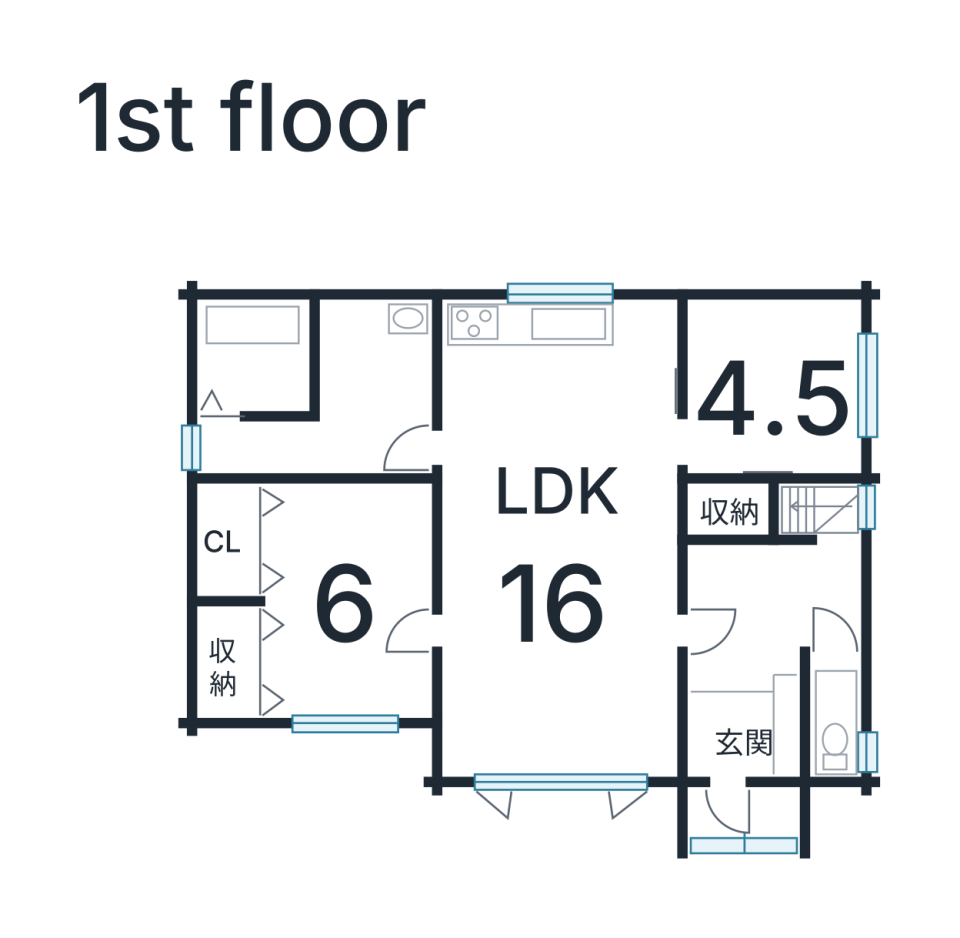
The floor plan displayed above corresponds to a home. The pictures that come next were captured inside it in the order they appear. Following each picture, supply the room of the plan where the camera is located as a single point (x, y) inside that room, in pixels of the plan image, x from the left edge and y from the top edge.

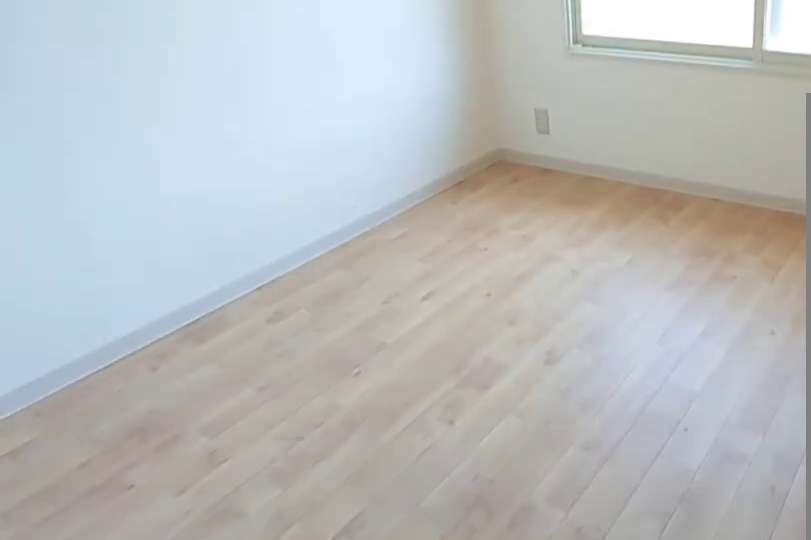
(769, 394)
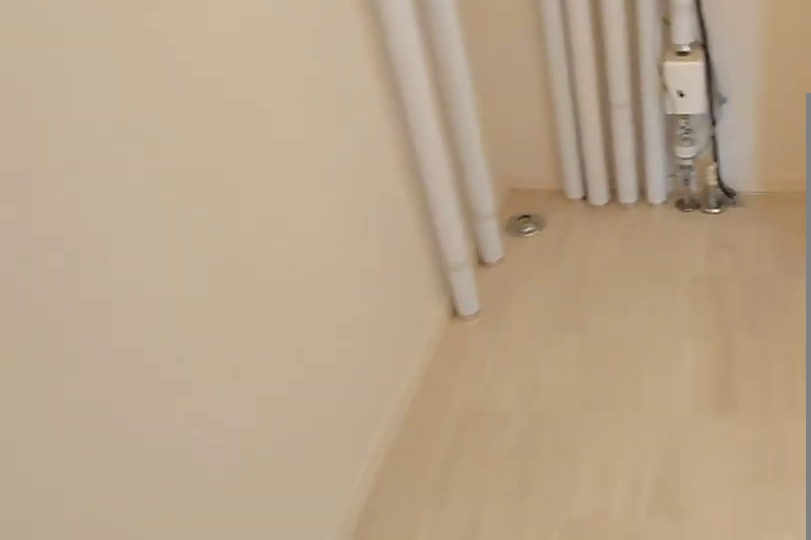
(368, 399)
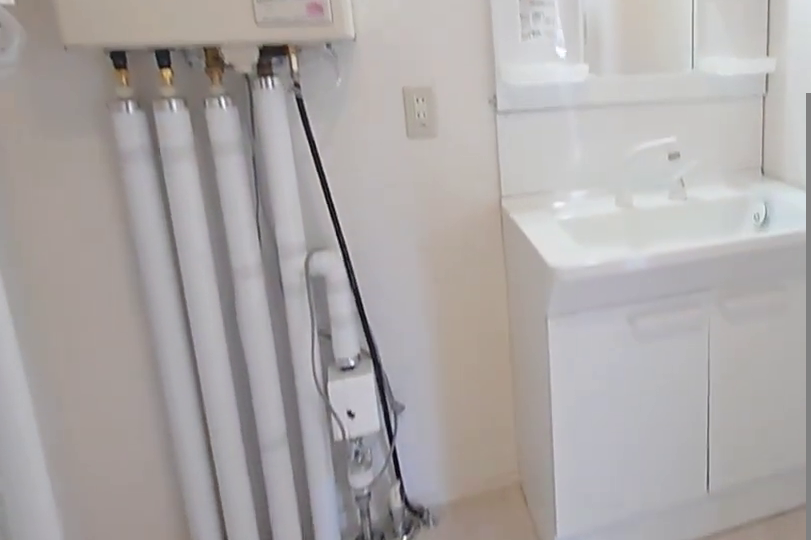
(368, 399)
